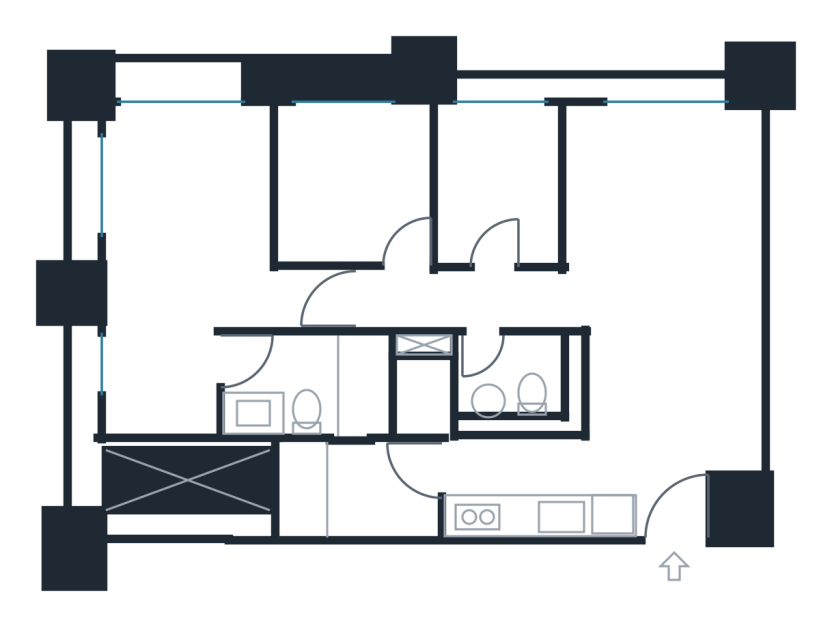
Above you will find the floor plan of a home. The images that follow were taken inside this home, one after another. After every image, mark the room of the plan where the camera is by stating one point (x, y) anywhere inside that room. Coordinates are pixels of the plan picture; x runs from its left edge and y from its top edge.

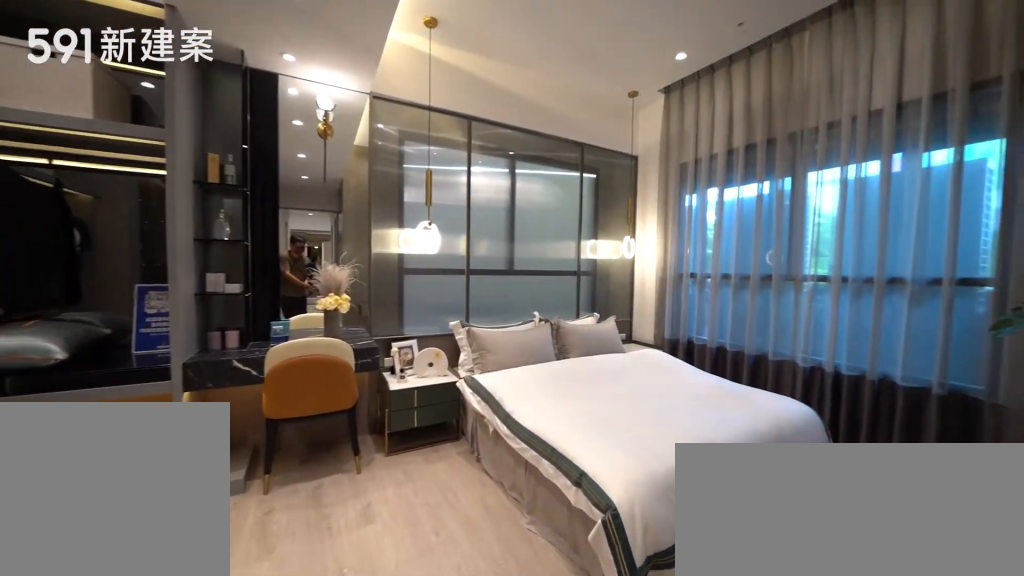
(180, 252)
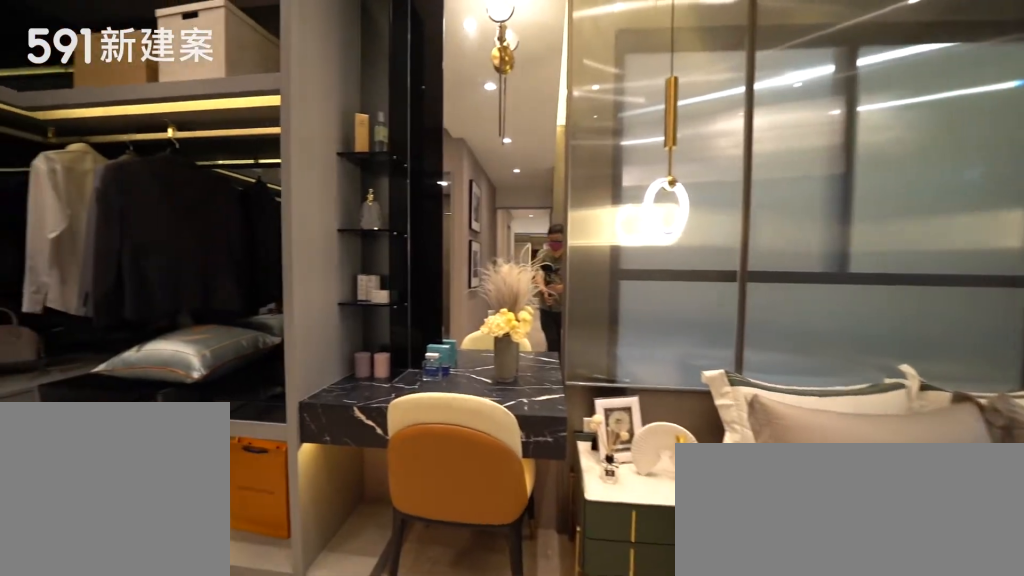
(180, 252)
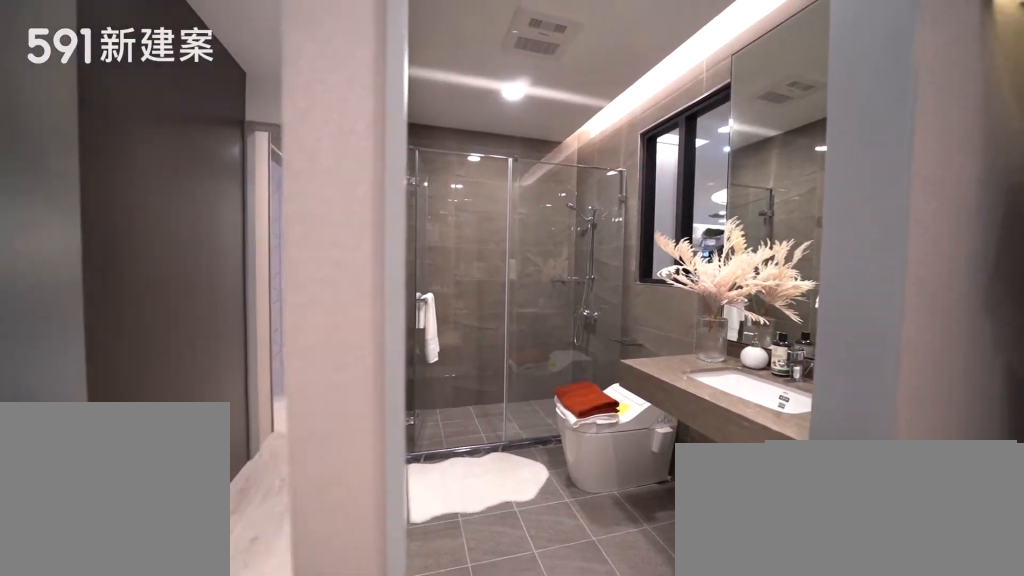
(316, 387)
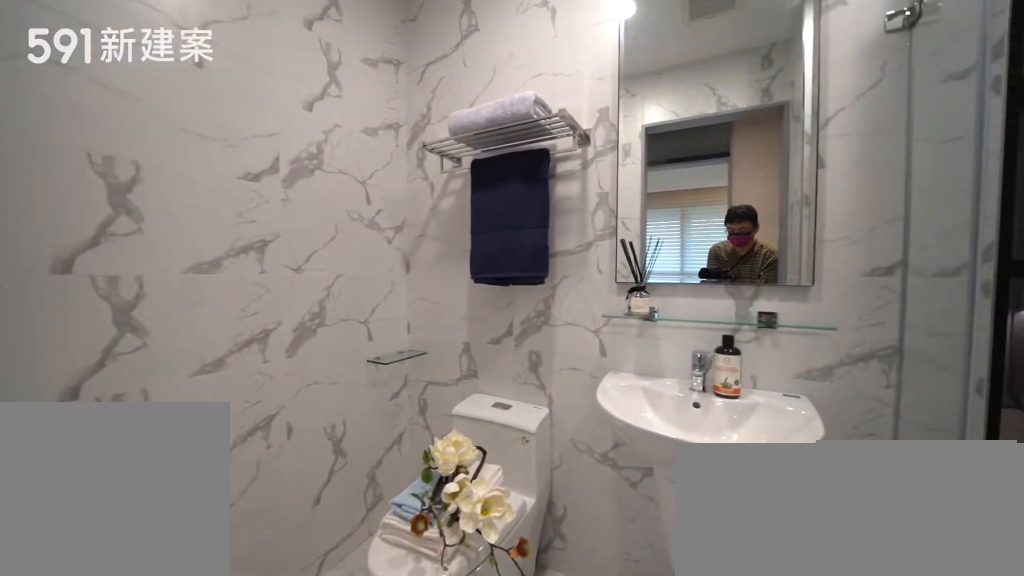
(469, 379)
